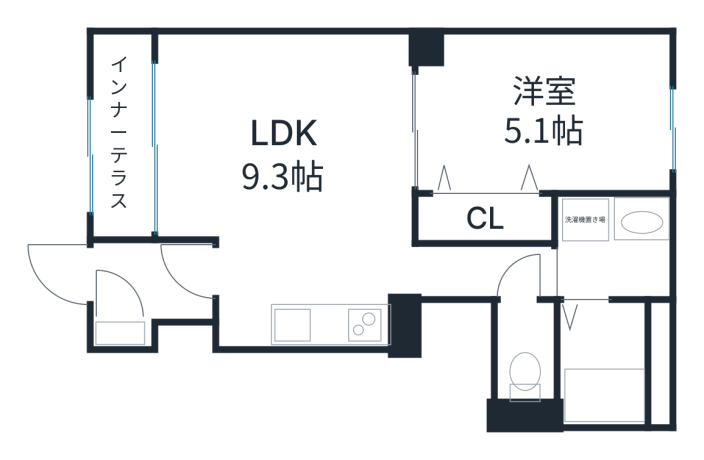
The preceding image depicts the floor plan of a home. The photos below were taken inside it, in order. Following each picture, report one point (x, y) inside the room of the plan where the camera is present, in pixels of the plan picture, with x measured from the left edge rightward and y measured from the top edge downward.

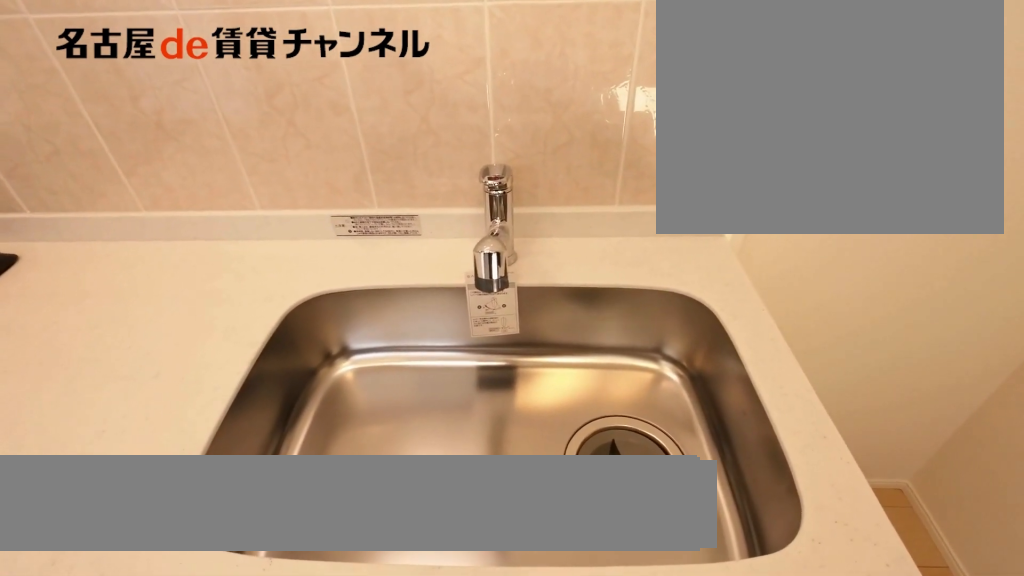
(341, 323)
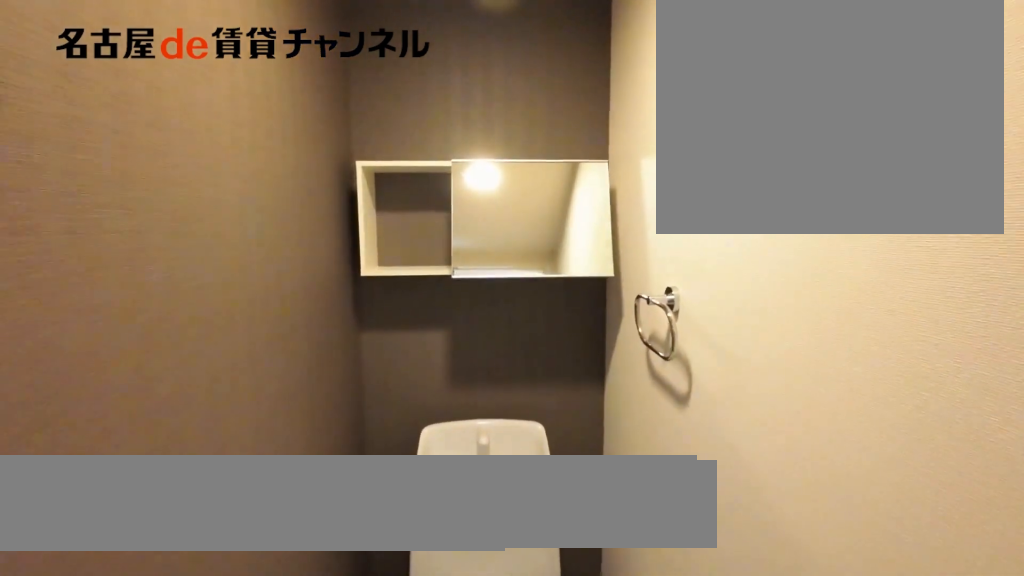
(523, 353)
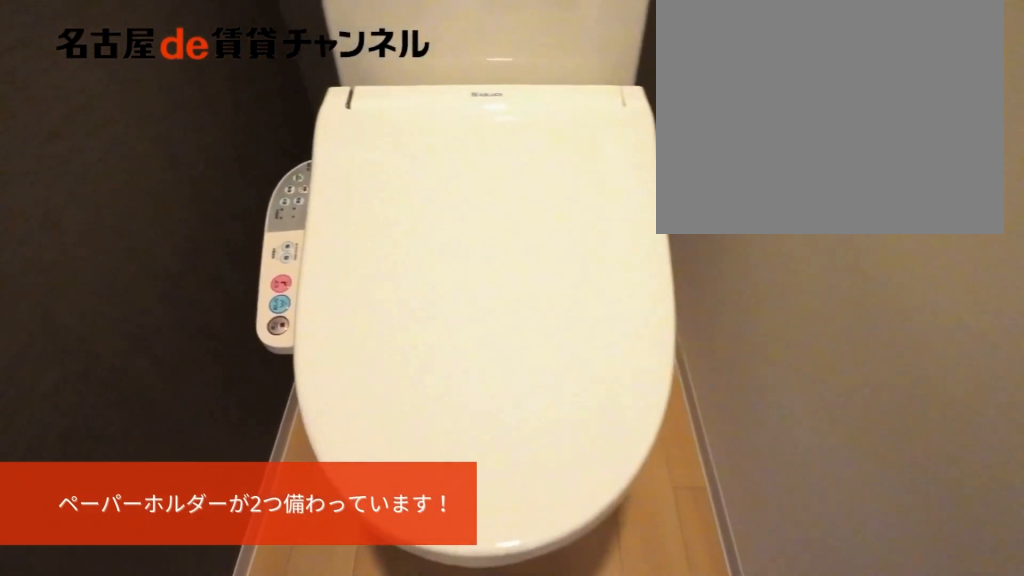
(523, 353)
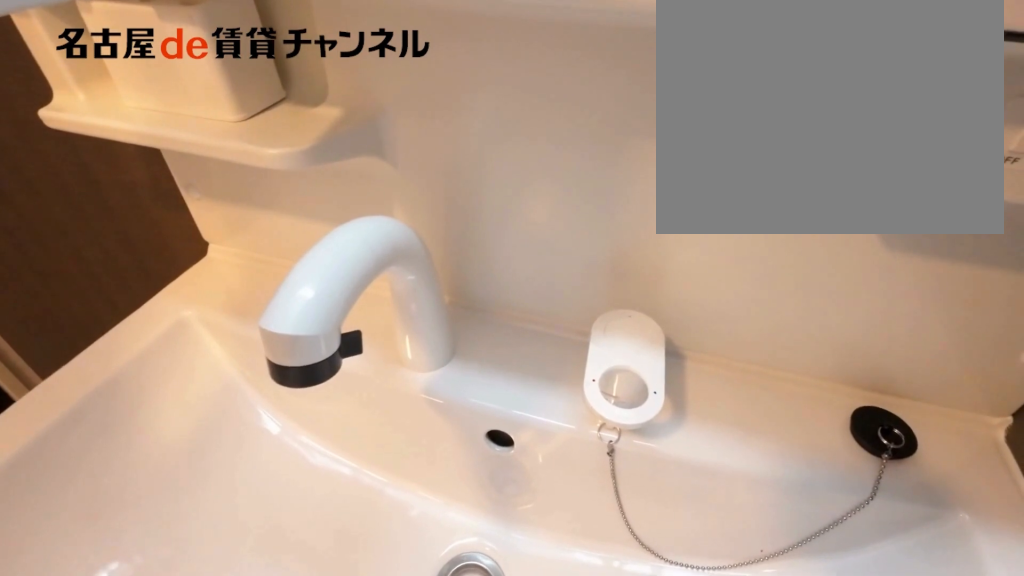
(612, 245)
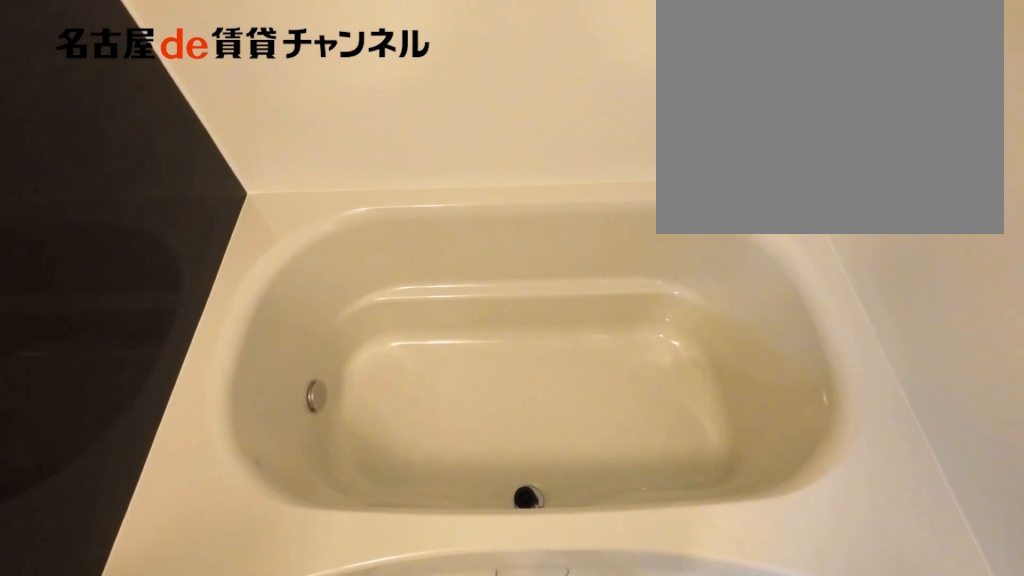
(612, 360)
